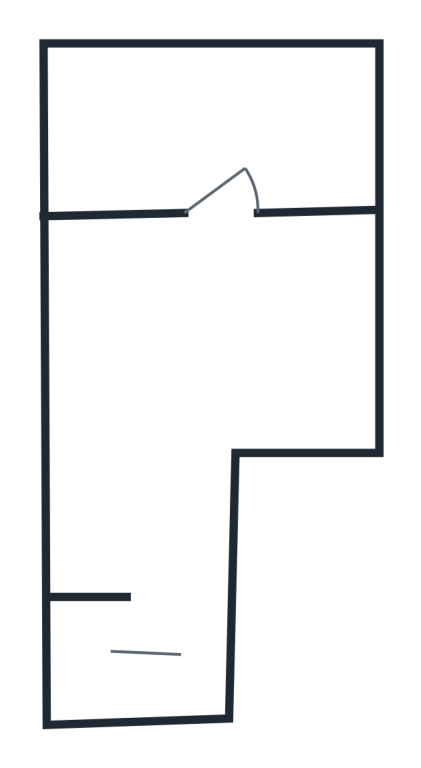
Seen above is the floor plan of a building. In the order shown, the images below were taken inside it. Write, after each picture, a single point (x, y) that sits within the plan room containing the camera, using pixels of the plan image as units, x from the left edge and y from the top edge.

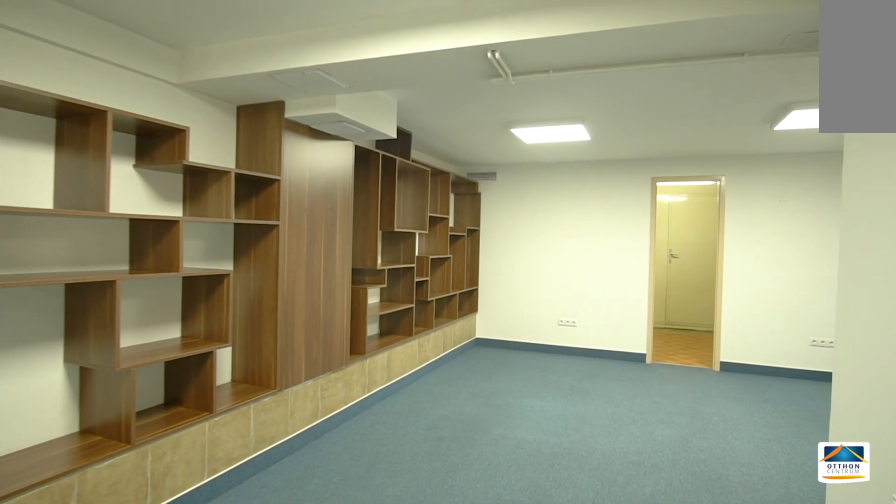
(193, 353)
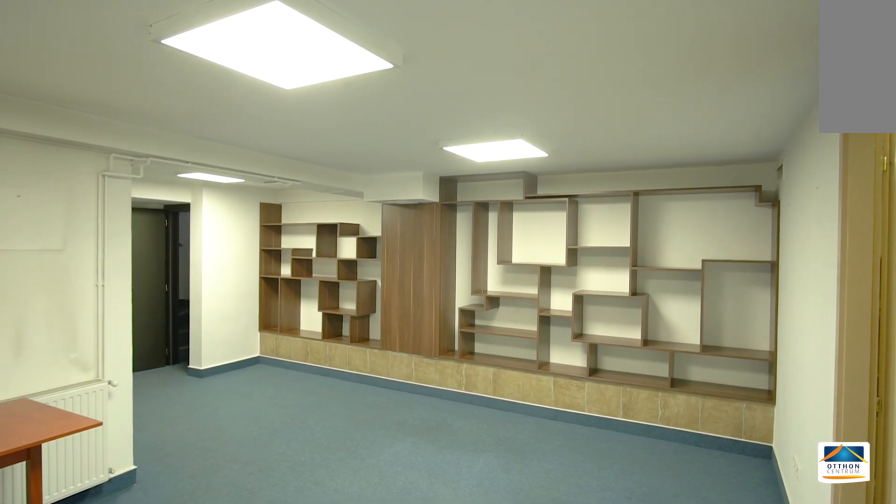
(193, 353)
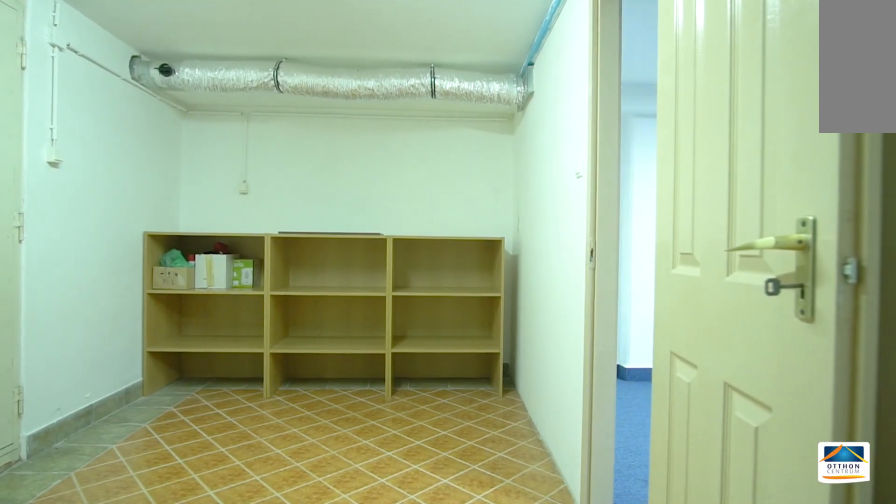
(206, 114)
